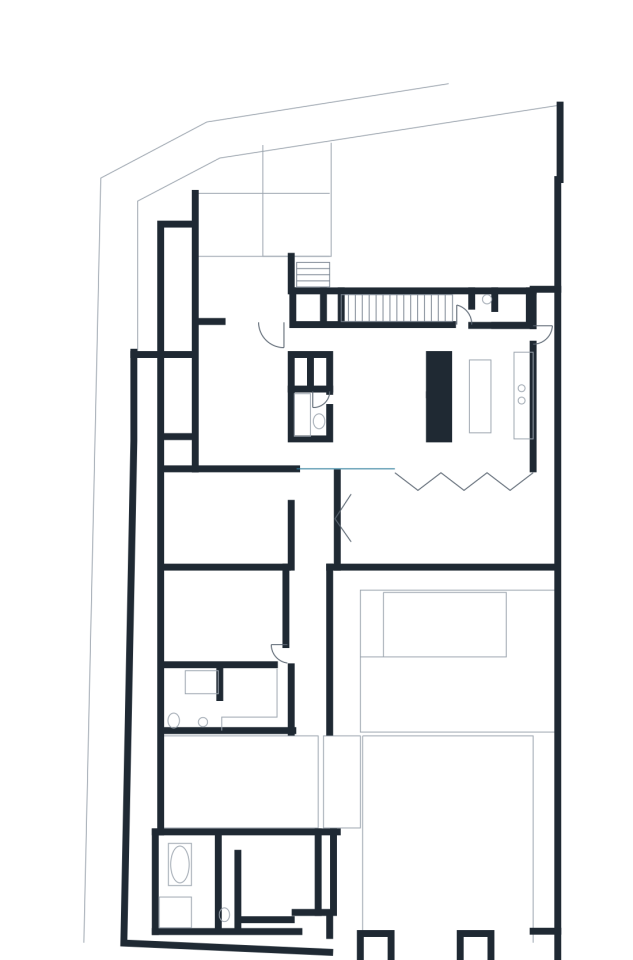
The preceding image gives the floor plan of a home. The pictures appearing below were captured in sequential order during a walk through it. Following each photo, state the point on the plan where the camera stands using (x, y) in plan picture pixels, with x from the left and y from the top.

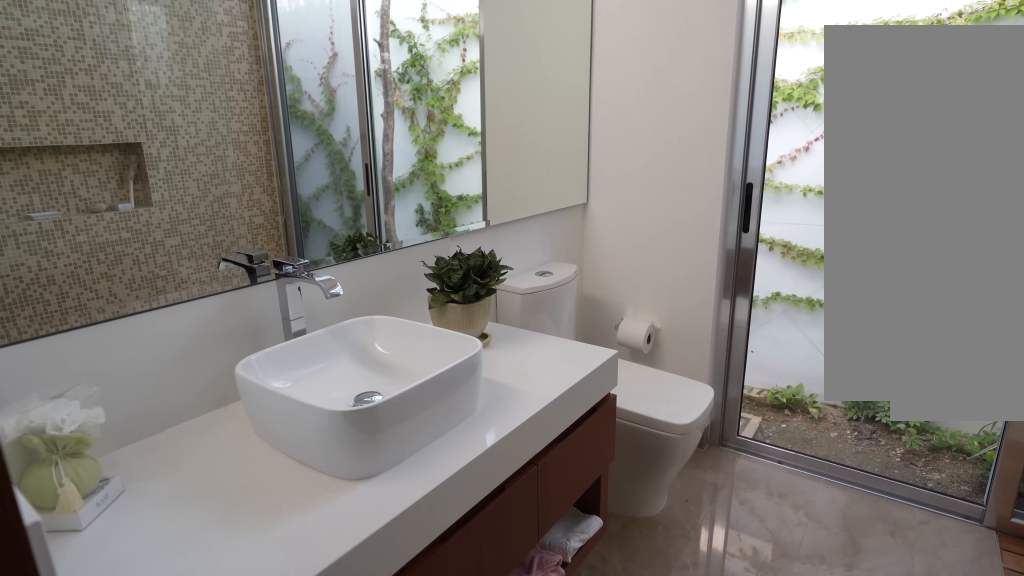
(207, 703)
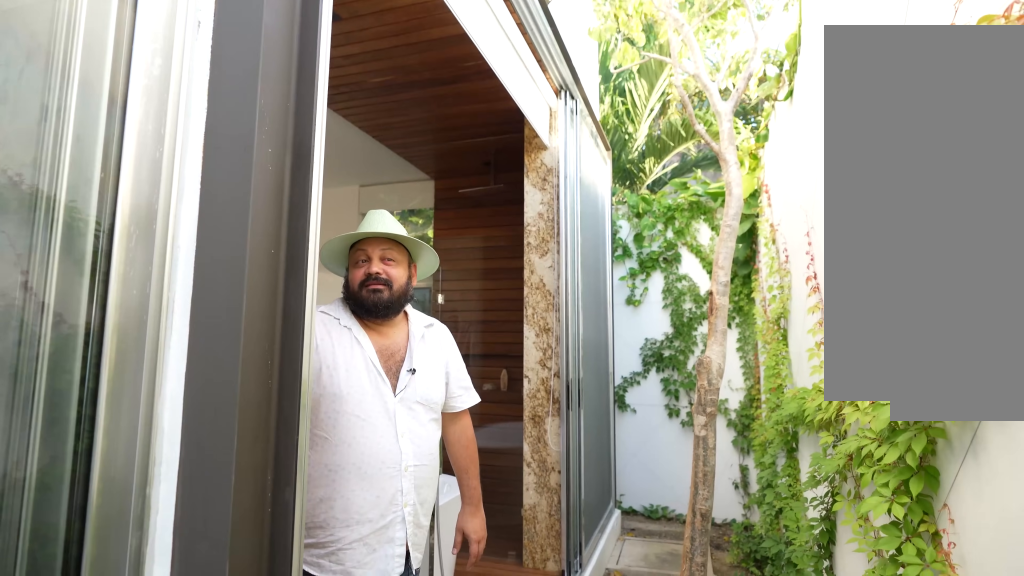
(140, 818)
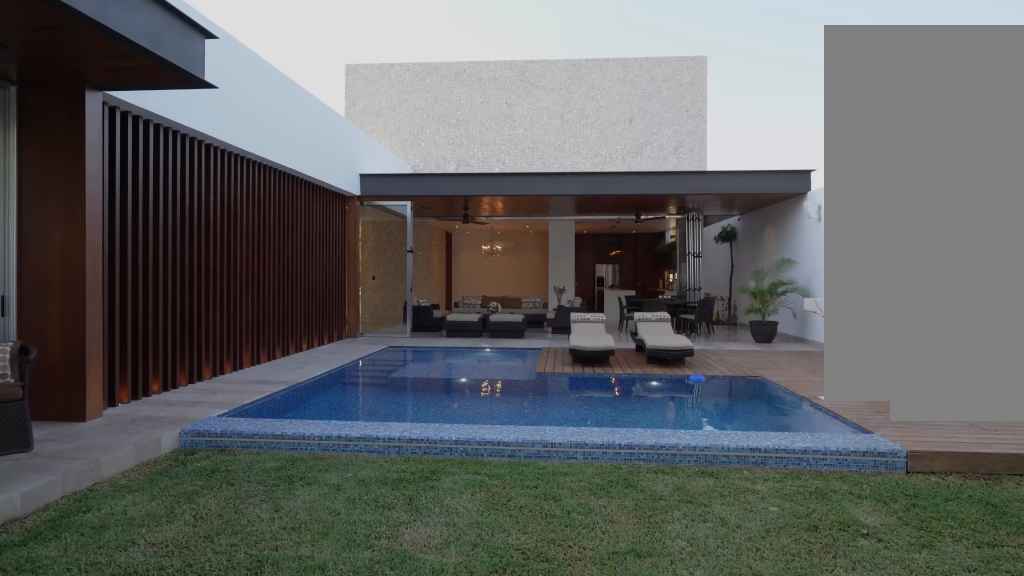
(438, 822)
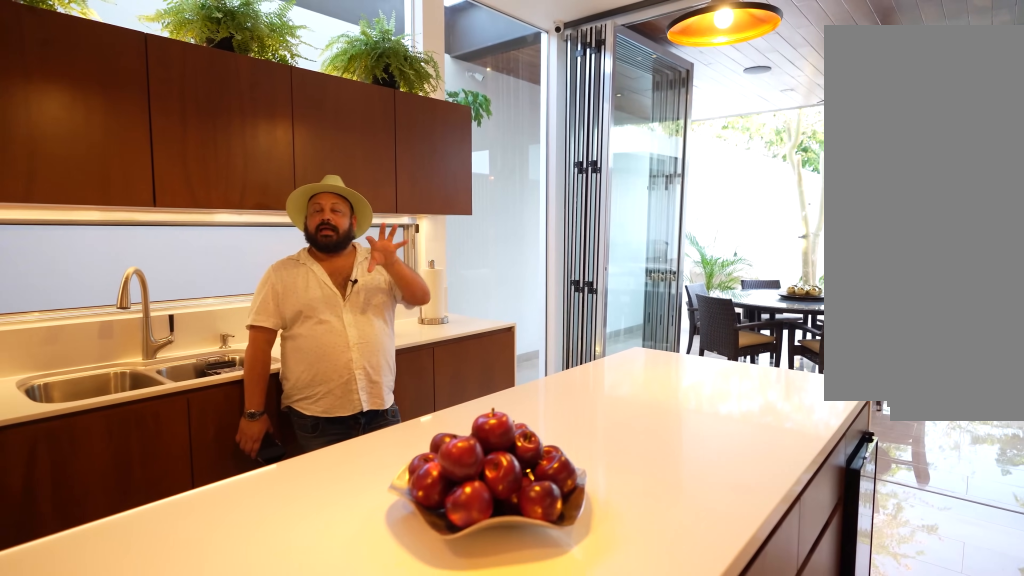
(457, 391)
